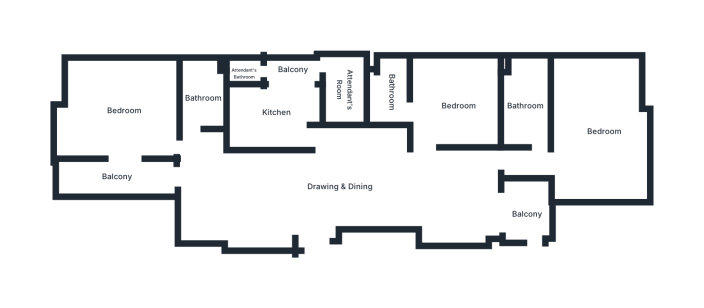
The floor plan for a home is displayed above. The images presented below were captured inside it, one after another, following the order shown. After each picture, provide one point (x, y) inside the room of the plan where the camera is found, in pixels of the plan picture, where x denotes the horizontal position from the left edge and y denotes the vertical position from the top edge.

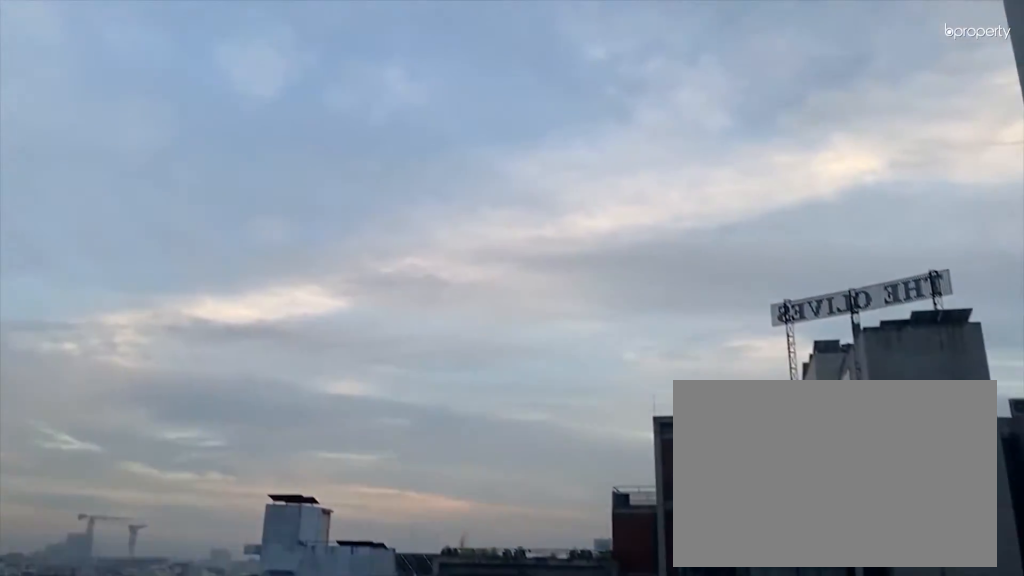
(116, 176)
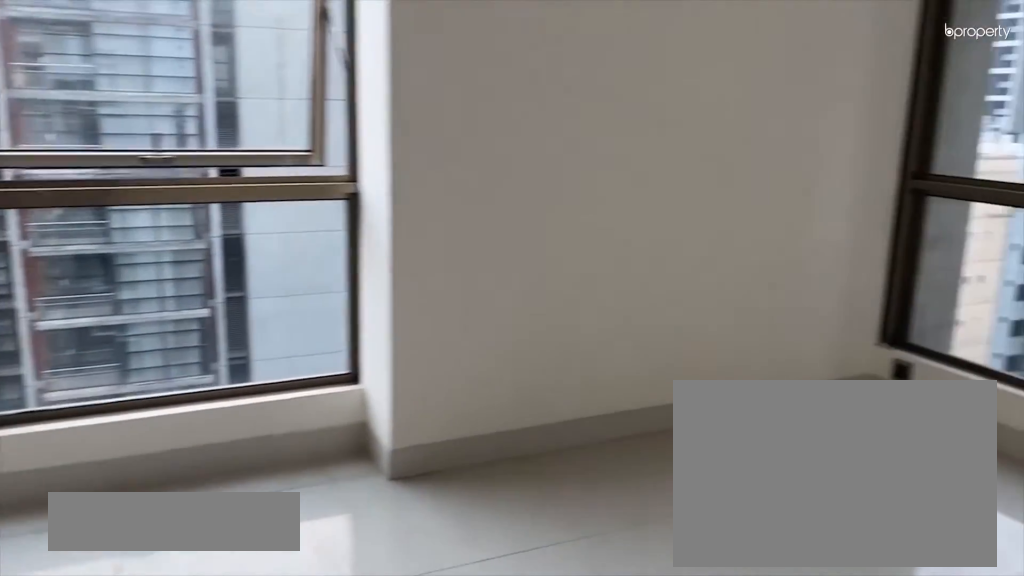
(124, 110)
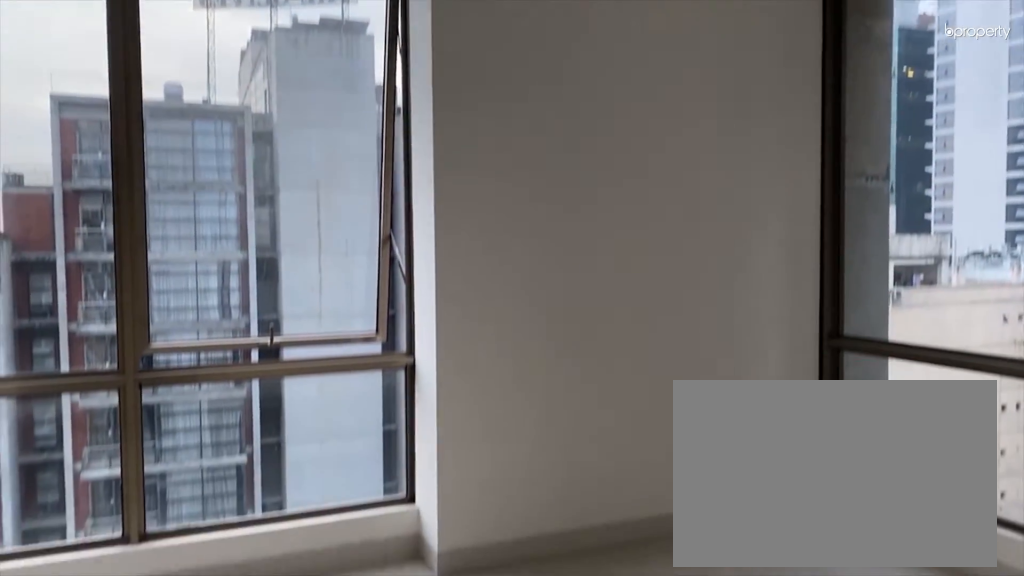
(124, 110)
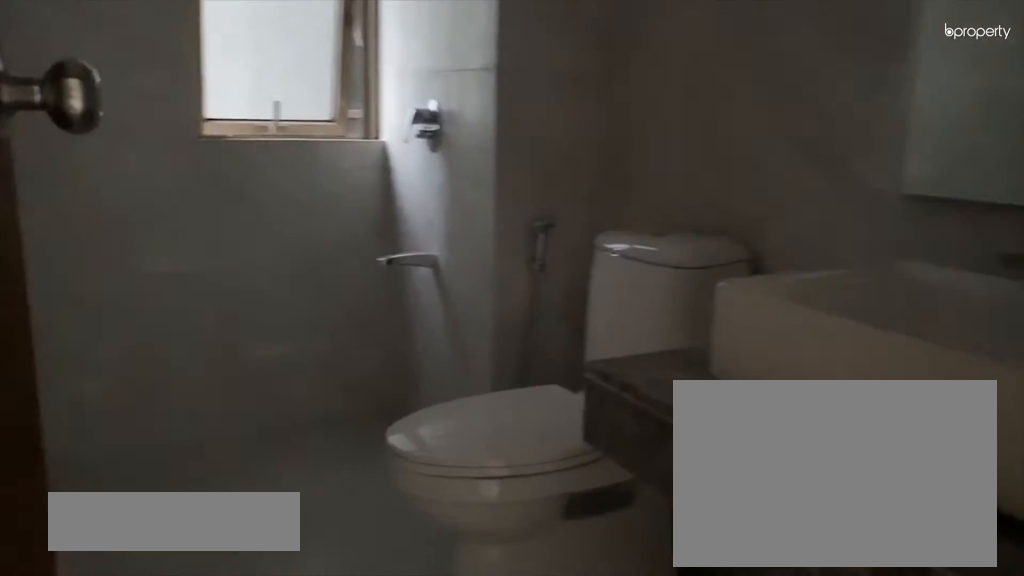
(202, 103)
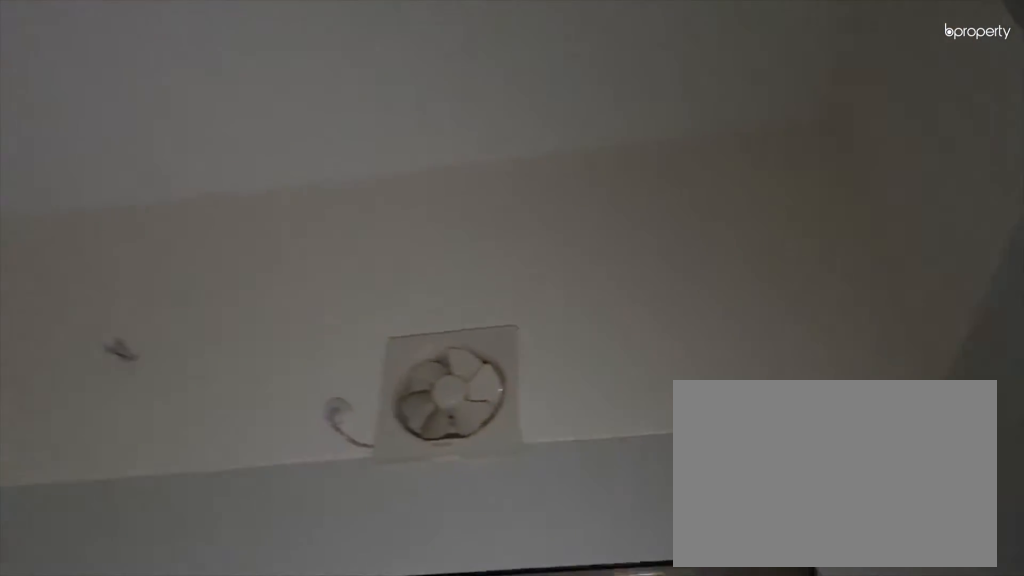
(276, 114)
